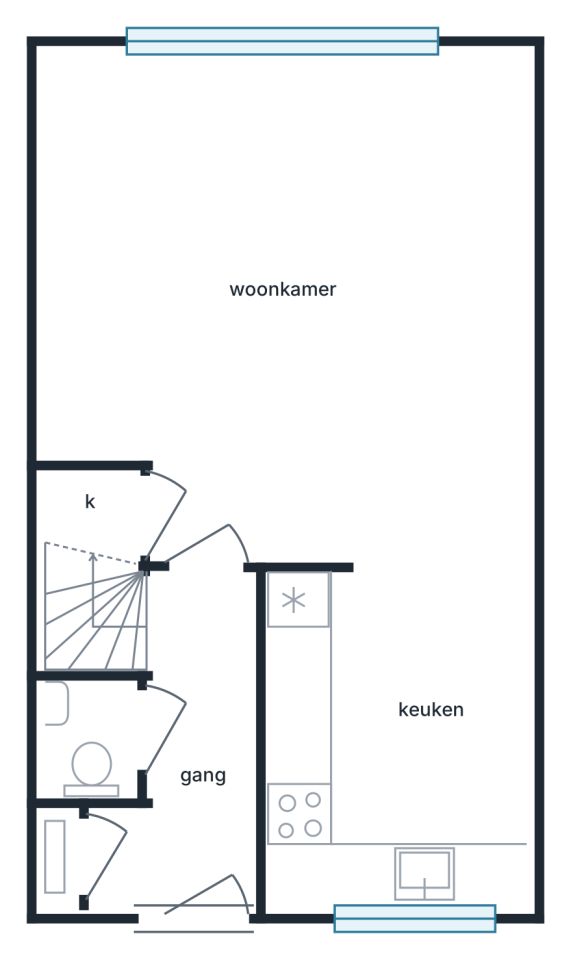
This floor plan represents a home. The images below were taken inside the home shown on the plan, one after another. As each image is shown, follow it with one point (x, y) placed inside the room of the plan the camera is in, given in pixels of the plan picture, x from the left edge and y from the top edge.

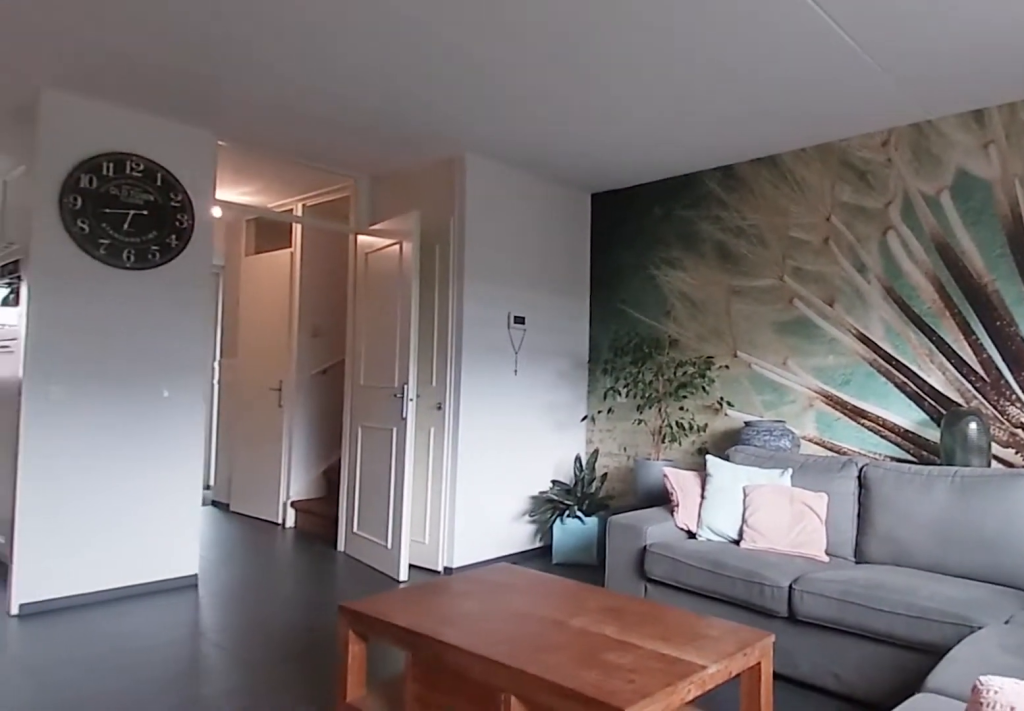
(298, 297)
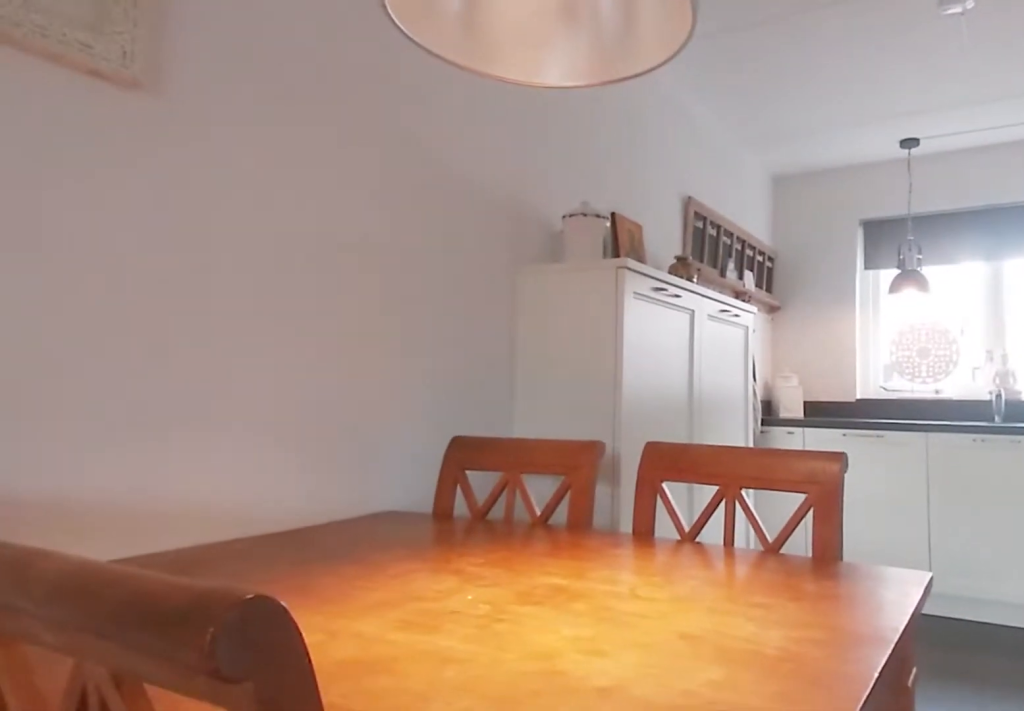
(296, 299)
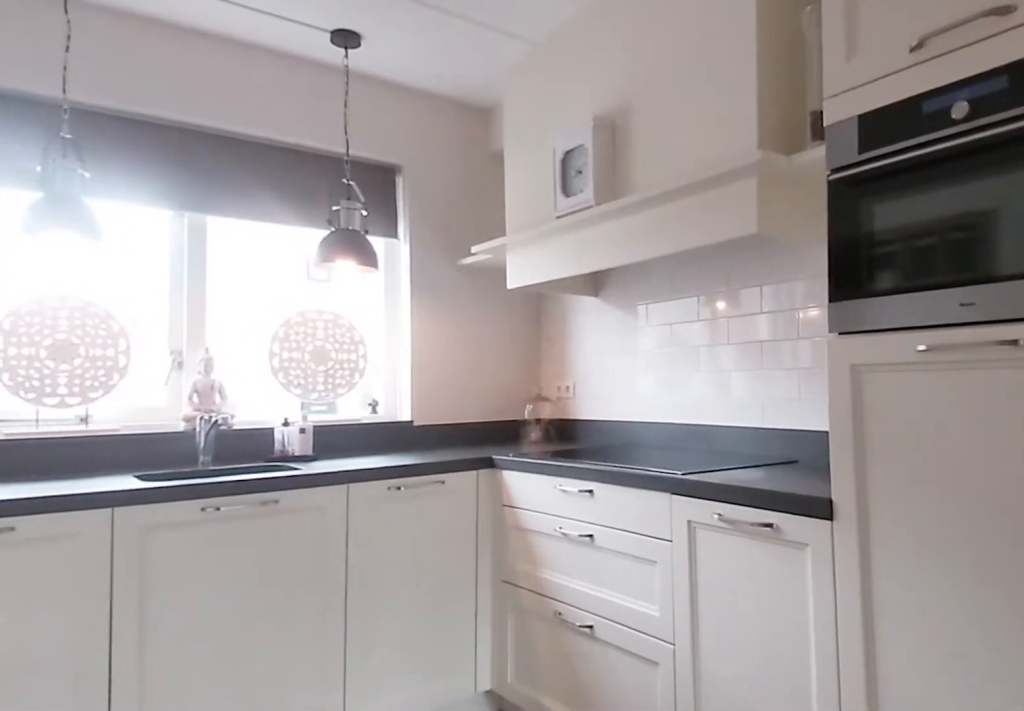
(397, 735)
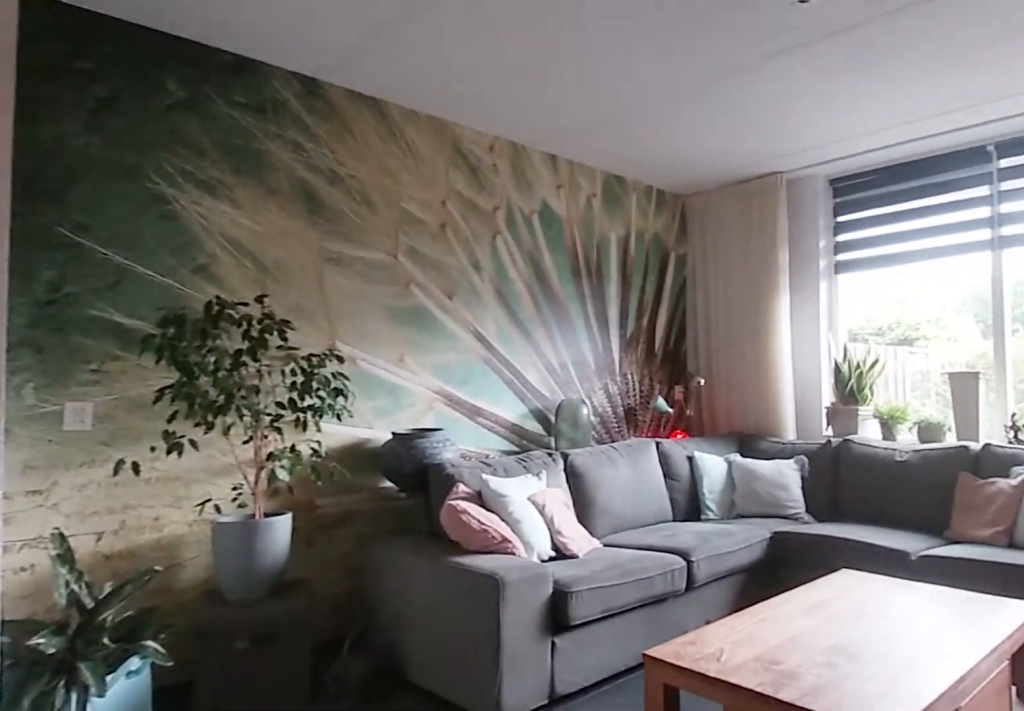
(294, 294)
